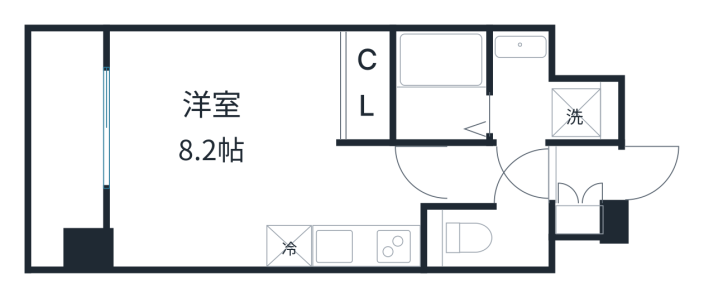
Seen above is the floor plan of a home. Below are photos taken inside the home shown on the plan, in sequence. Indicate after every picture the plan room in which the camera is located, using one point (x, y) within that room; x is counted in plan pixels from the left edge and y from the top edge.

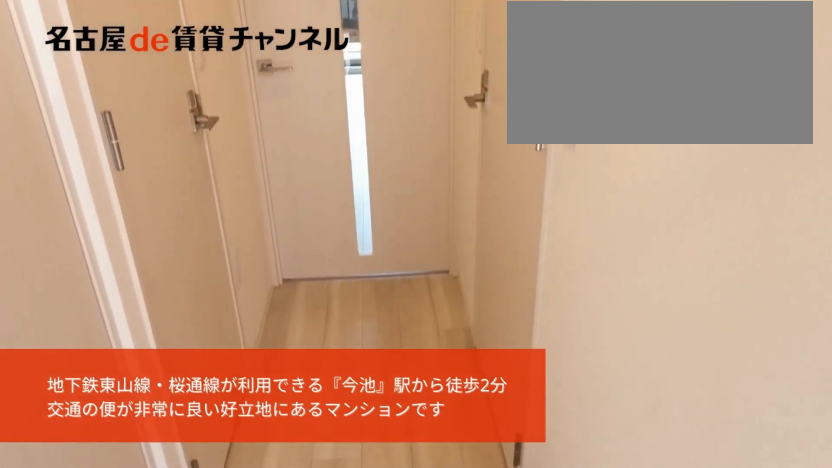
(536, 175)
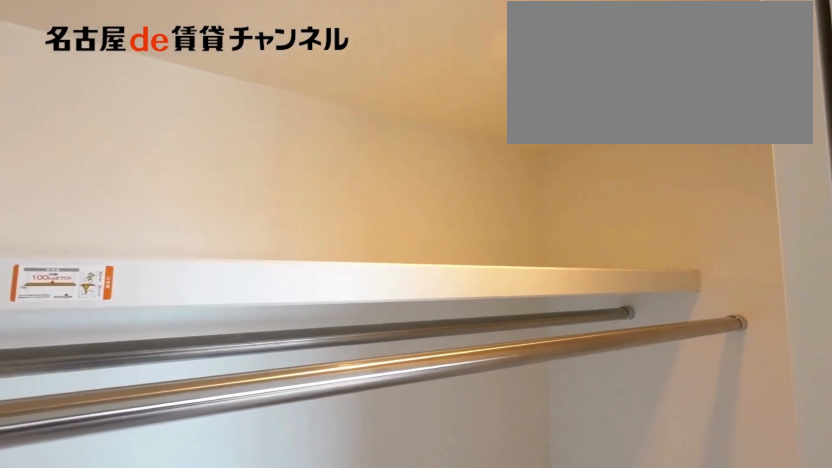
(368, 85)
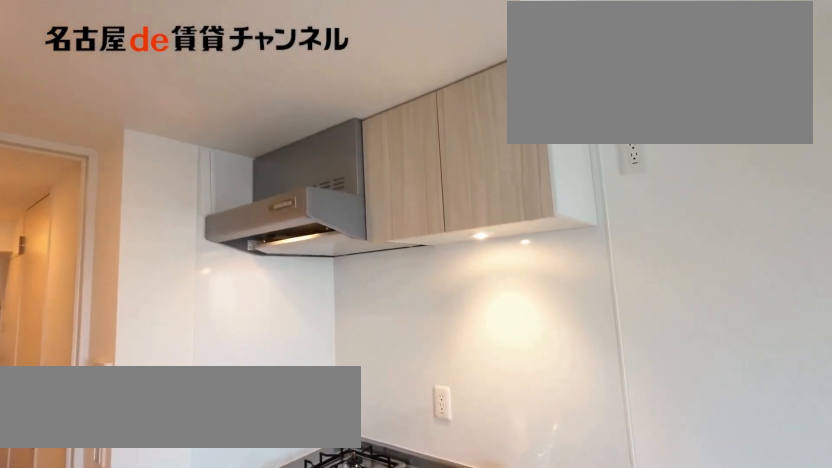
(366, 246)
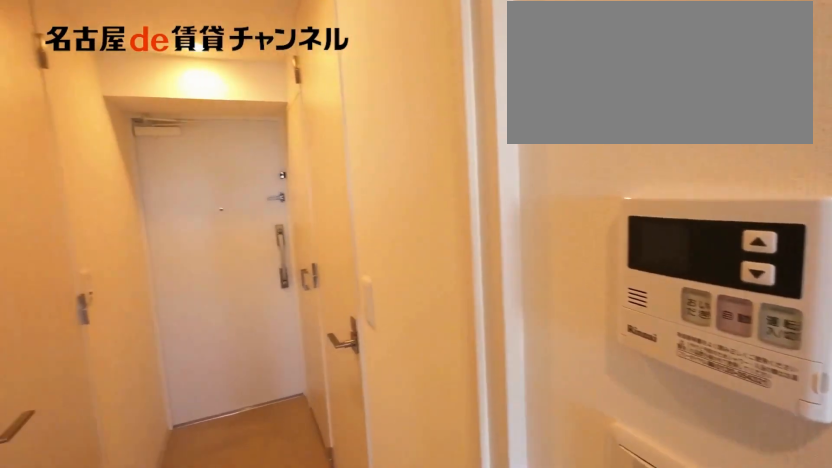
(366, 246)
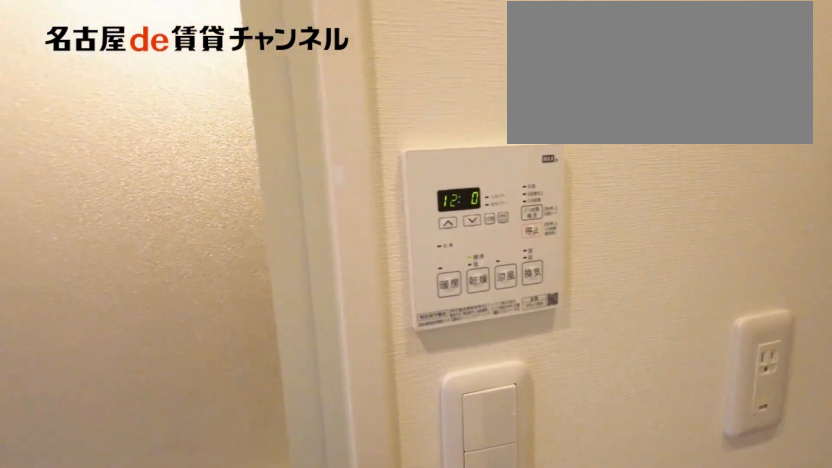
(545, 95)
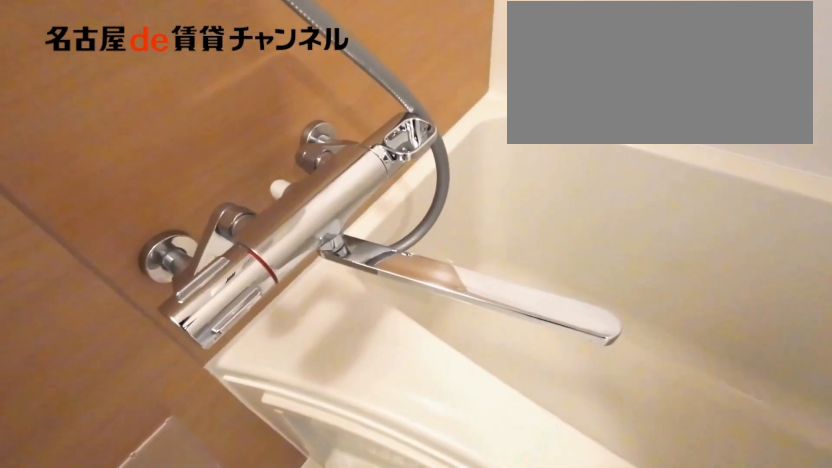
(441, 85)
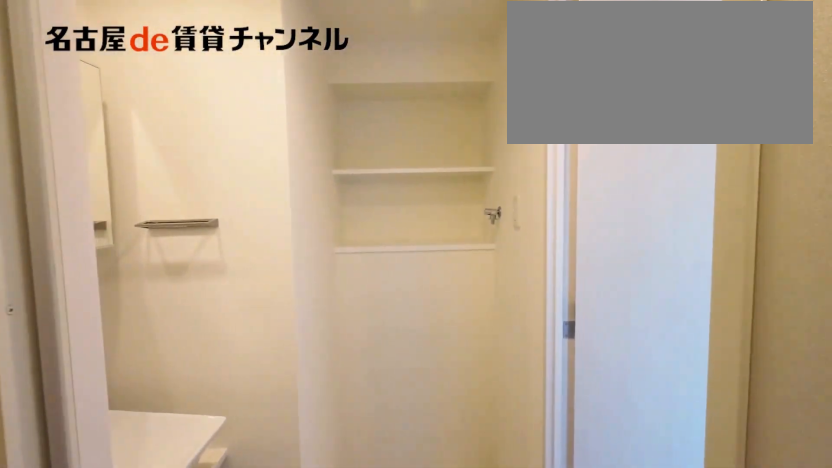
(441, 85)
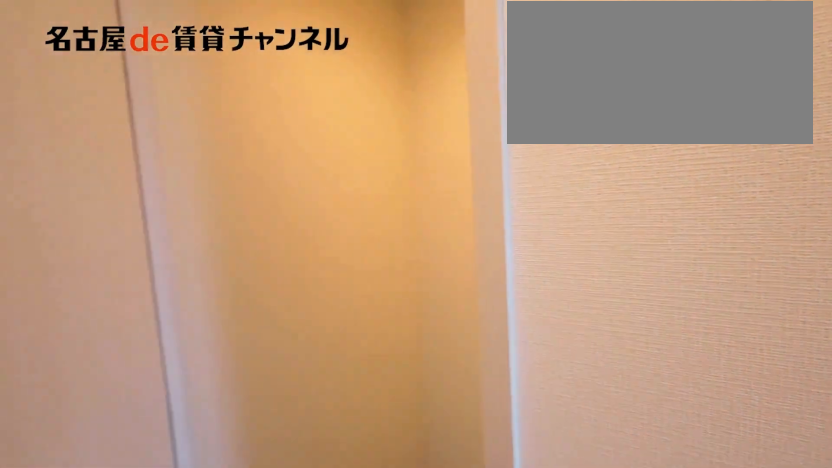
(488, 238)
